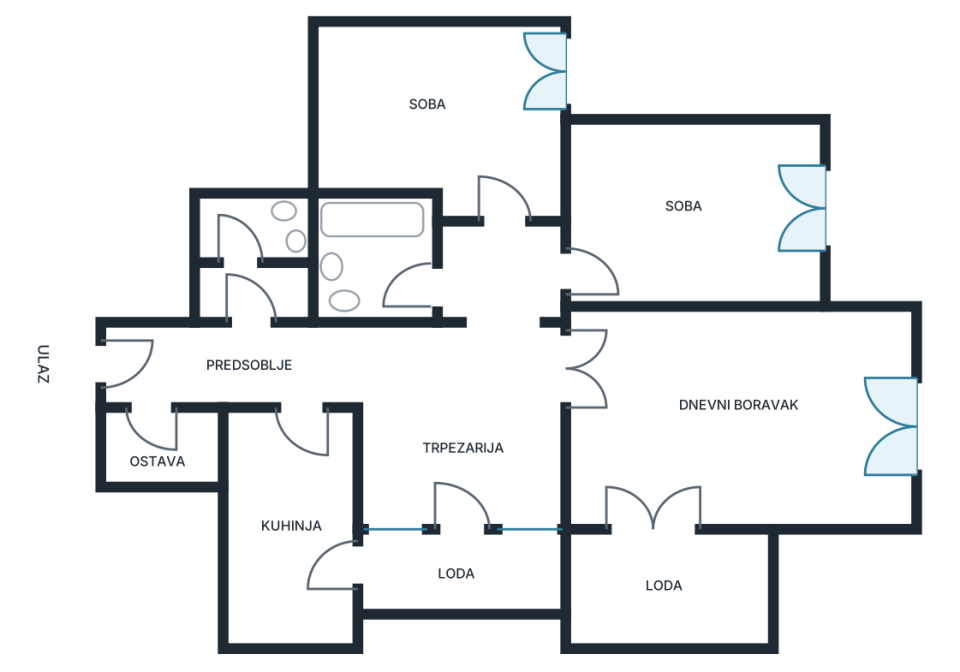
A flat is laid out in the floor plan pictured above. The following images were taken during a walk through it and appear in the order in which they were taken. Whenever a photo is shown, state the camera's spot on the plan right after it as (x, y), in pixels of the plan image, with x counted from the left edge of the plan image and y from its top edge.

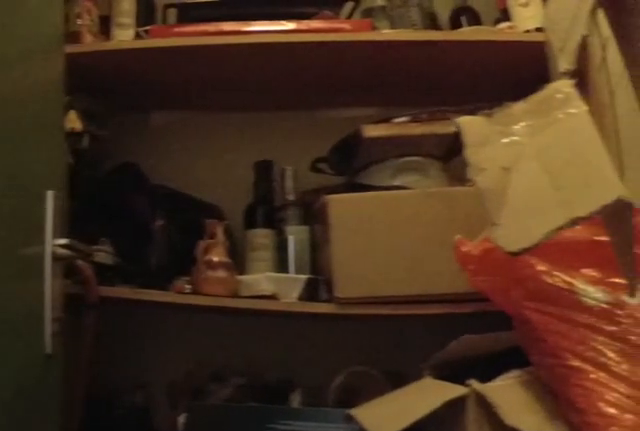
(133, 377)
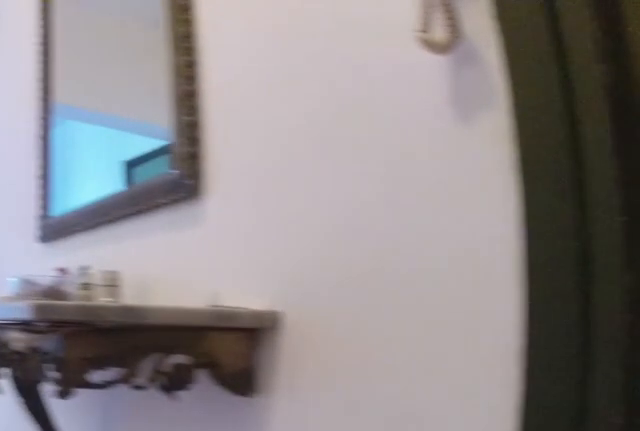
(111, 369)
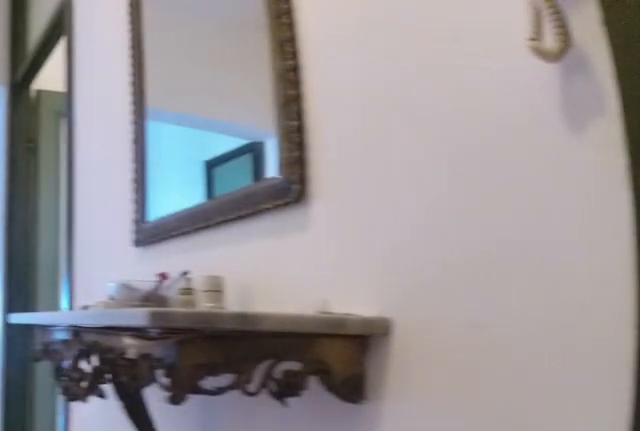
(111, 368)
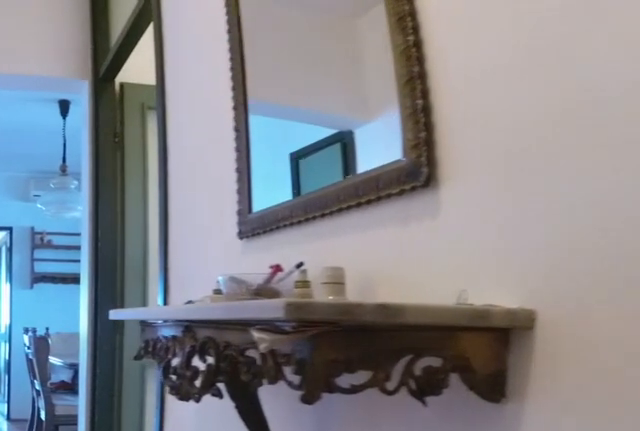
(123, 368)
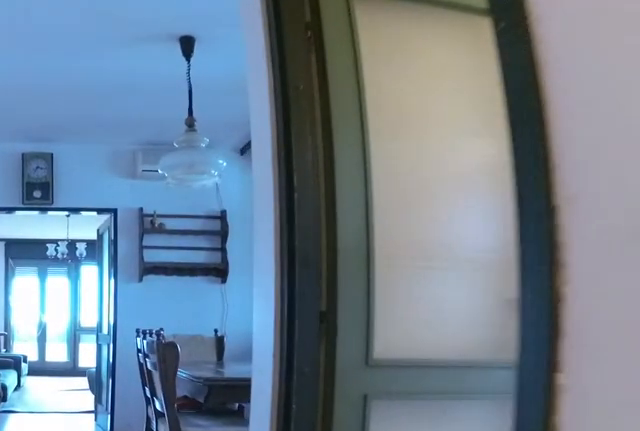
(197, 365)
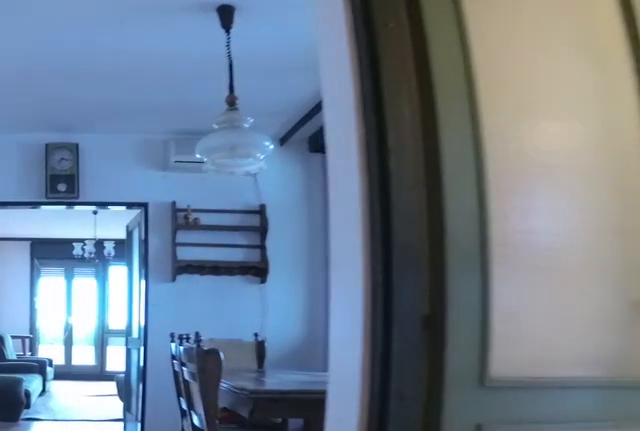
(219, 365)
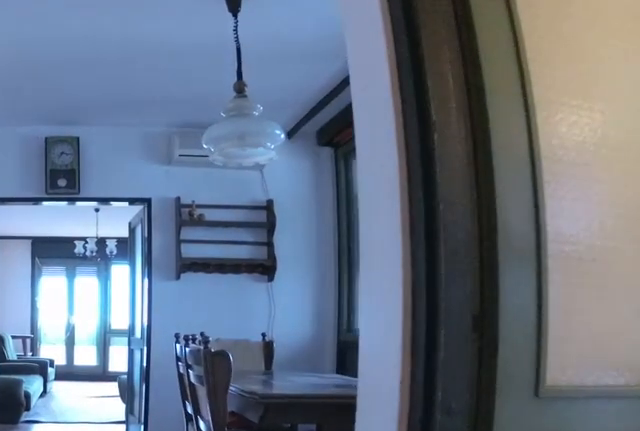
(229, 366)
